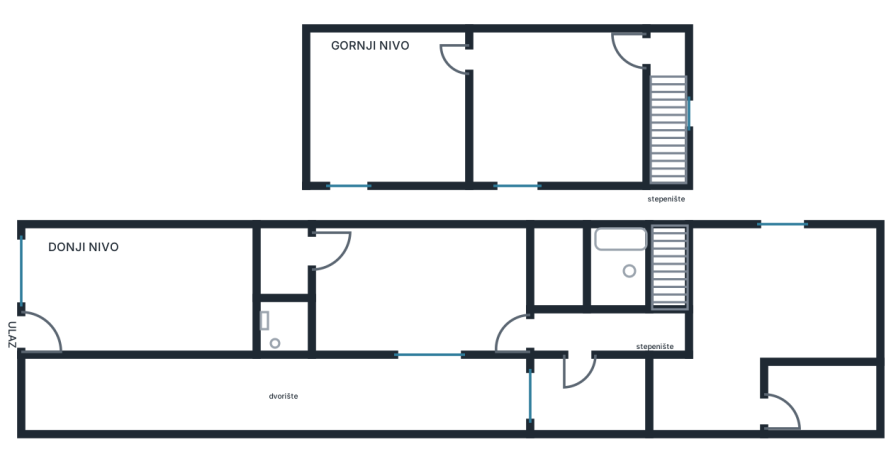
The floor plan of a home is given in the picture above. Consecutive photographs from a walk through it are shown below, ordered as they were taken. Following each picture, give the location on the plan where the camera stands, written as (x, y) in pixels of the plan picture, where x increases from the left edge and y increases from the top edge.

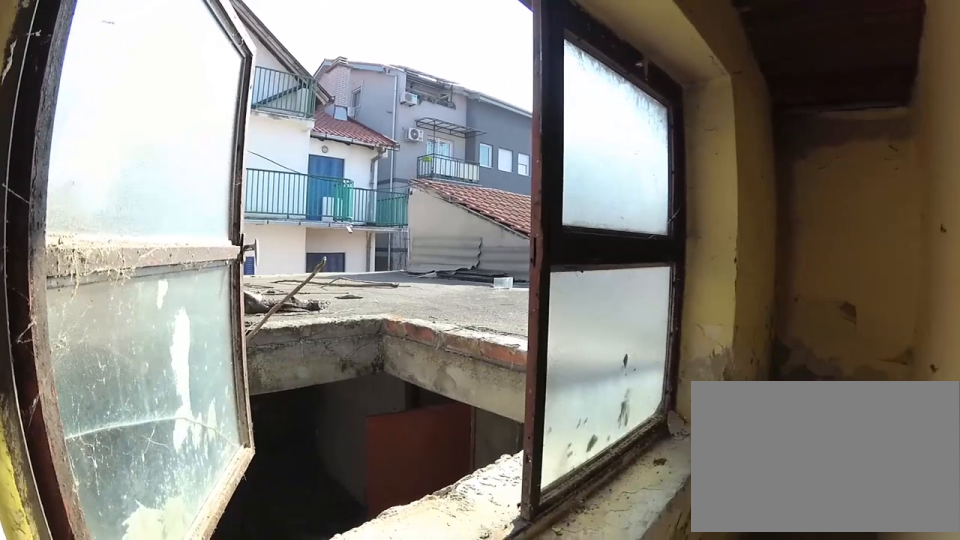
(660, 53)
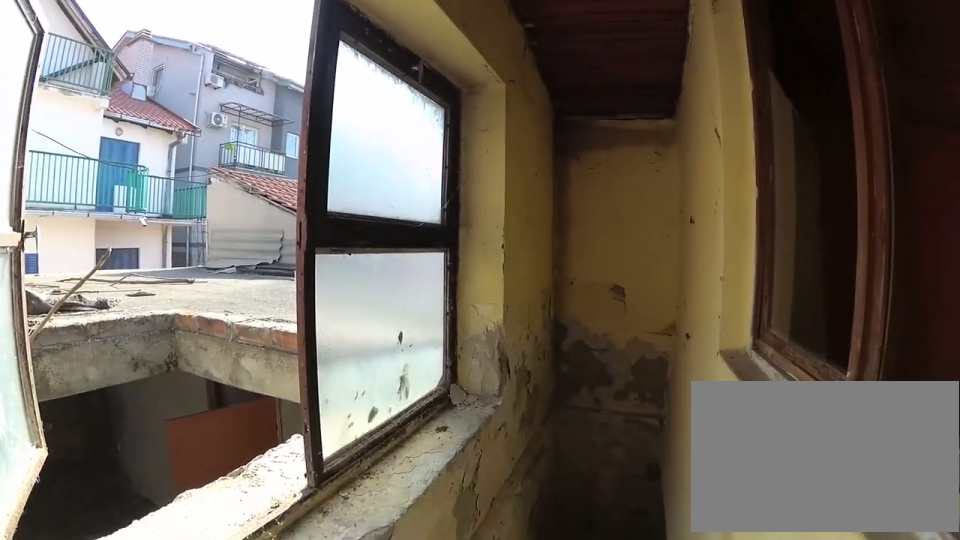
(669, 50)
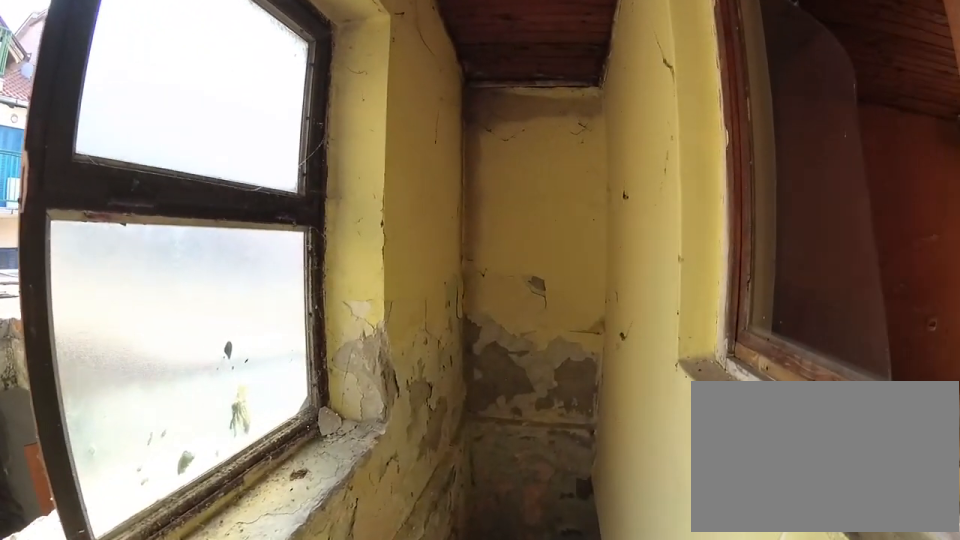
(675, 95)
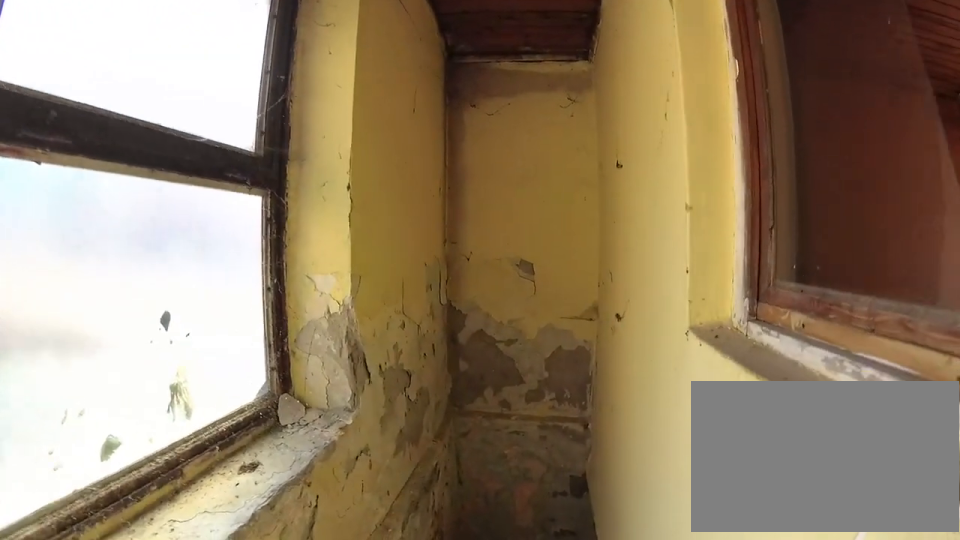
(676, 107)
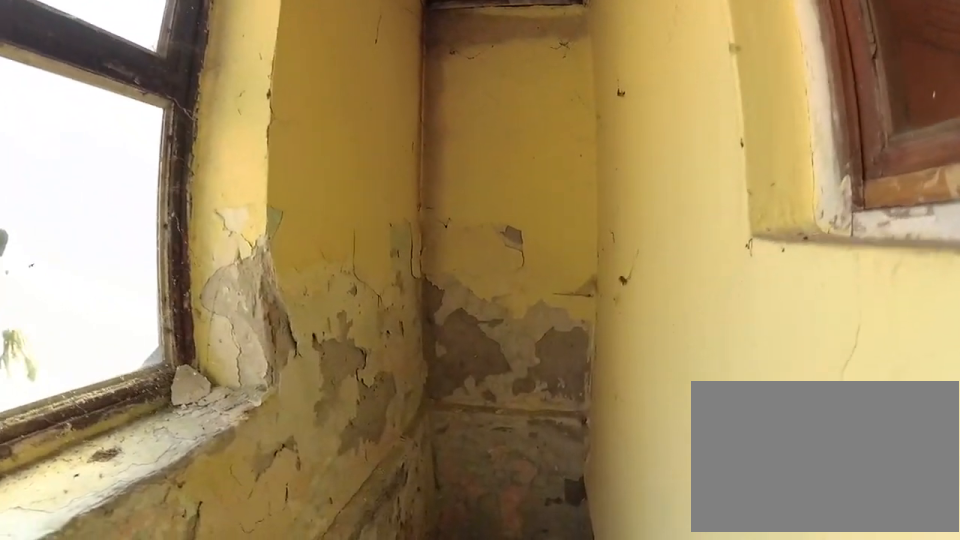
(676, 133)
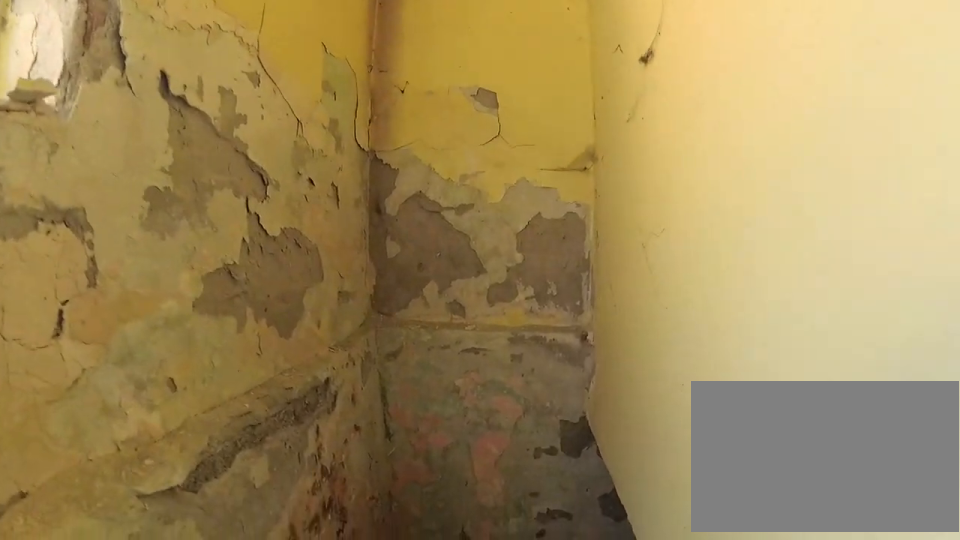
(676, 183)
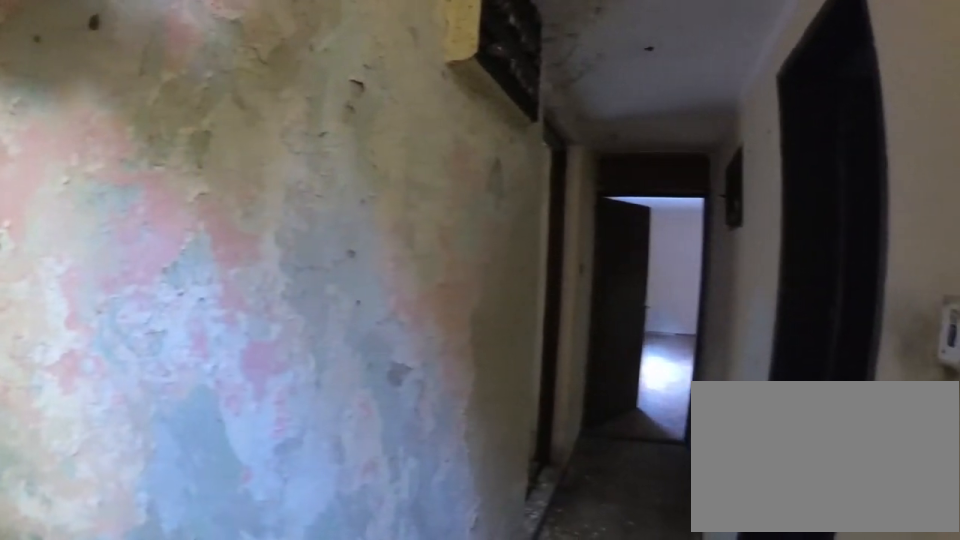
(695, 309)
